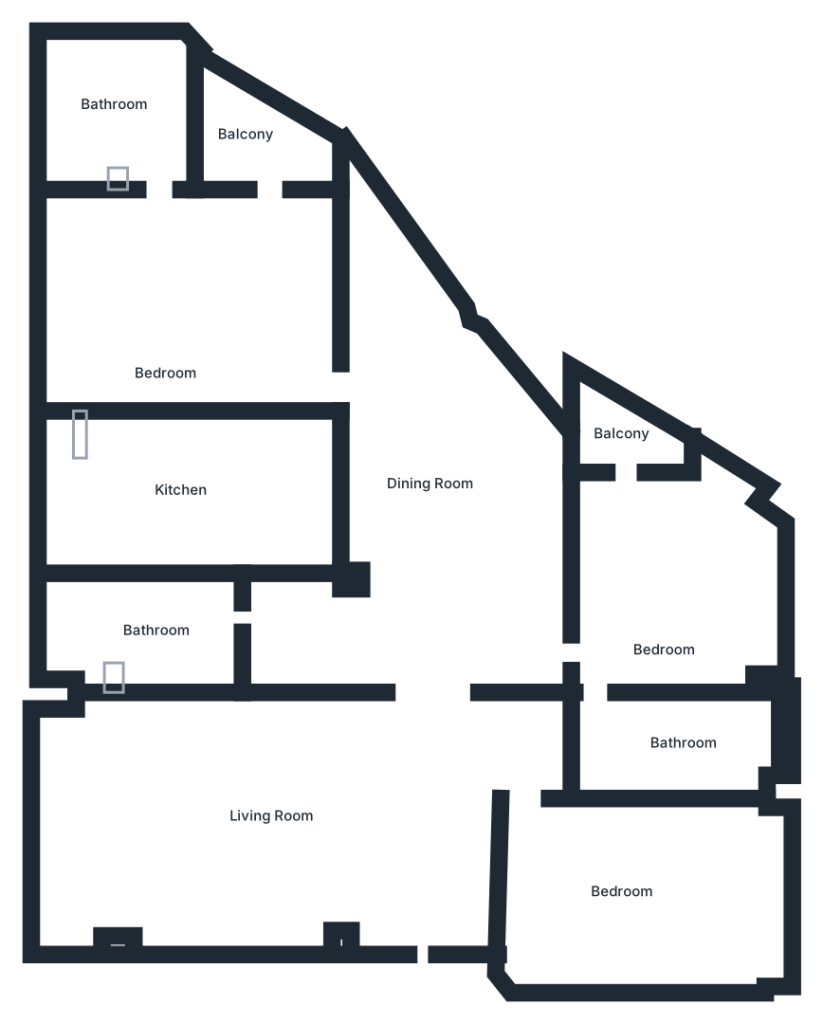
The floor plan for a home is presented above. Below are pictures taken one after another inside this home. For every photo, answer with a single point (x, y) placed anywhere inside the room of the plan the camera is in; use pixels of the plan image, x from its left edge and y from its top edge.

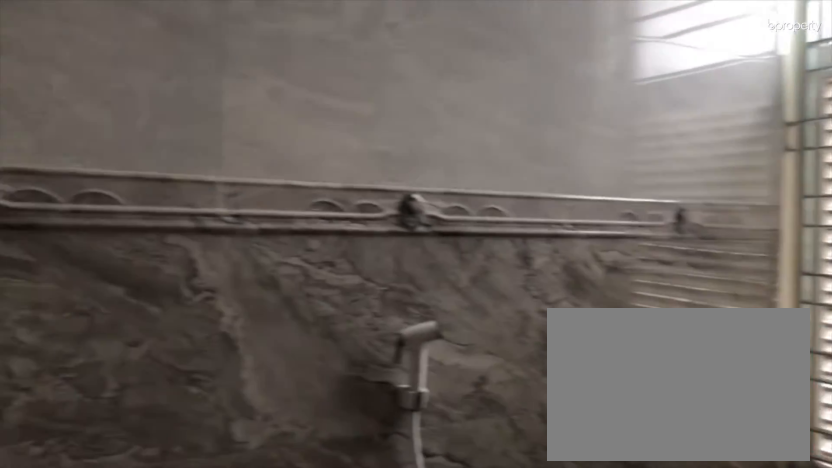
(117, 114)
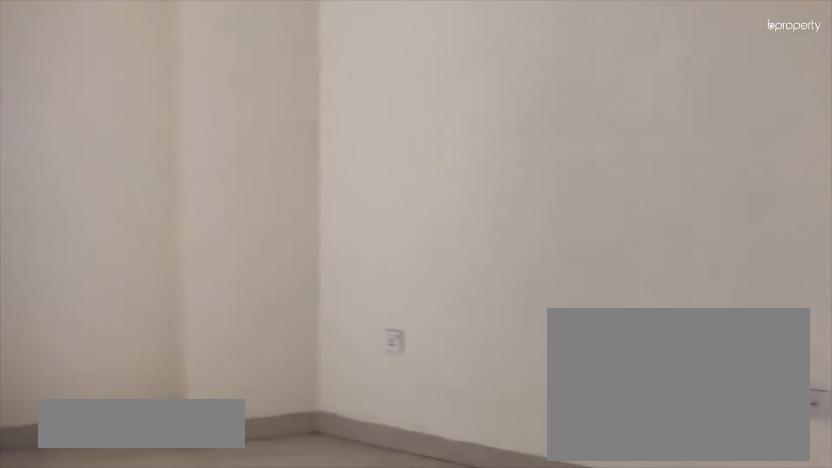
(665, 599)
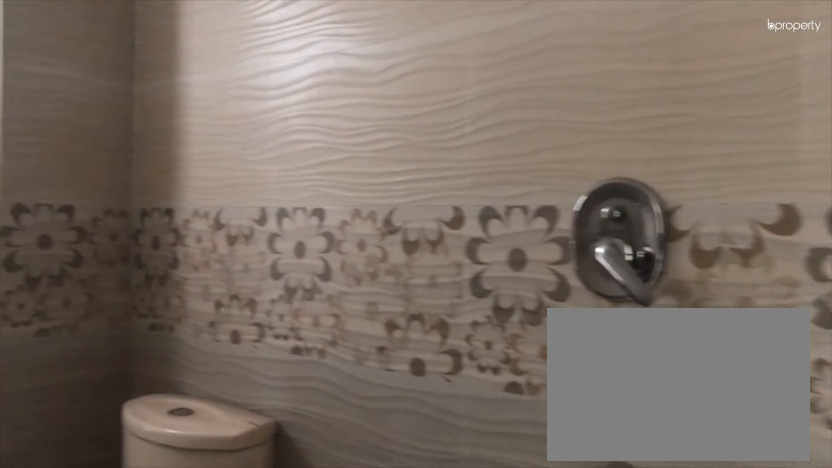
(695, 754)
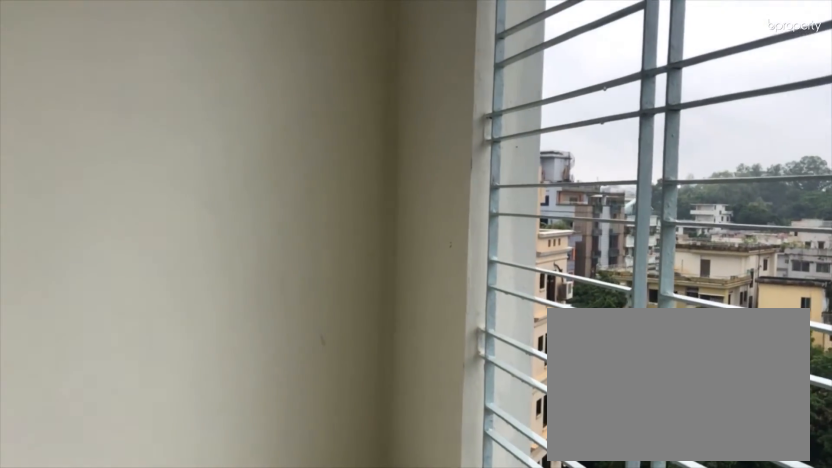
(624, 439)
